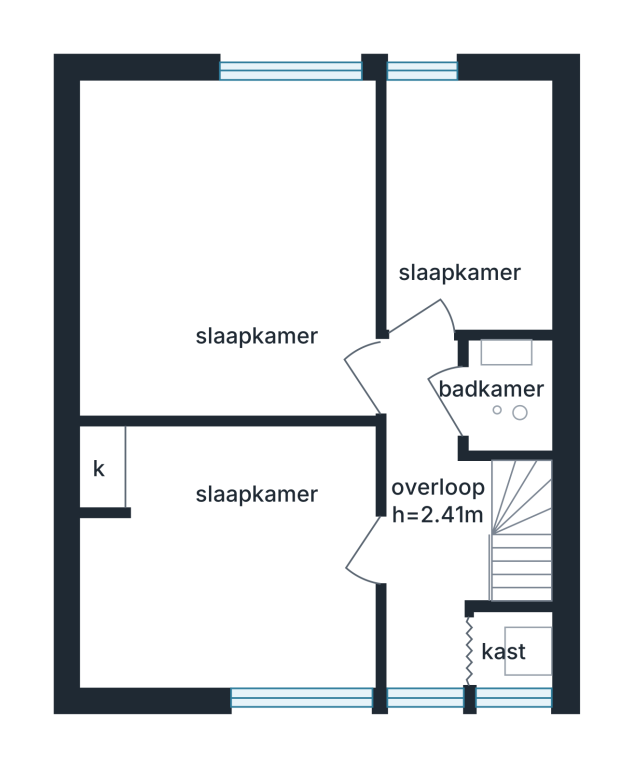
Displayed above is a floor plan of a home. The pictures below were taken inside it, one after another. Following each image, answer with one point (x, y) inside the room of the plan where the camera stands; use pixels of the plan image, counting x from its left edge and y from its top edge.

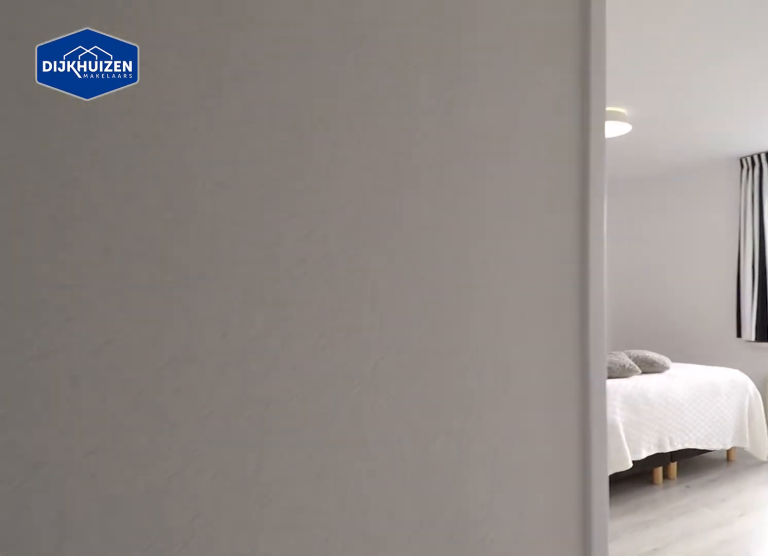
(429, 516)
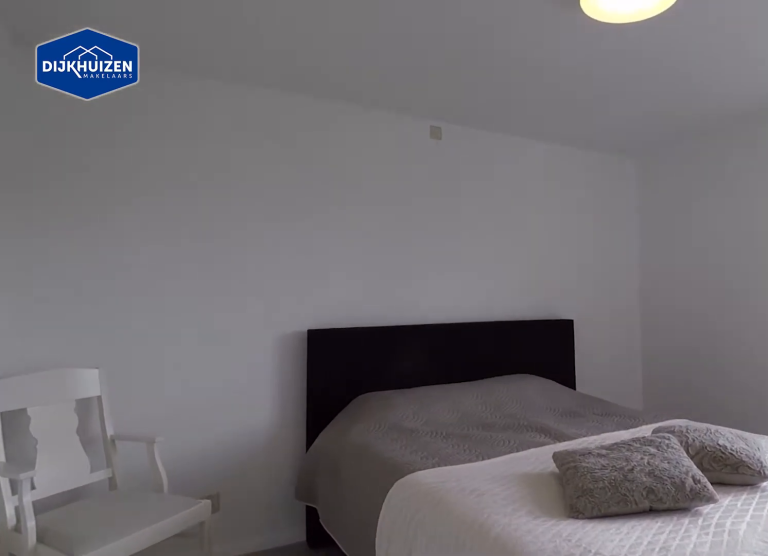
(273, 400)
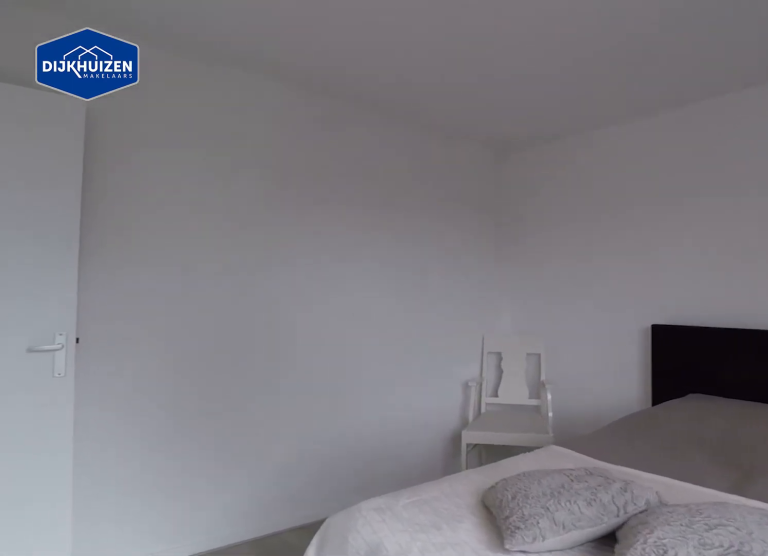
(273, 400)
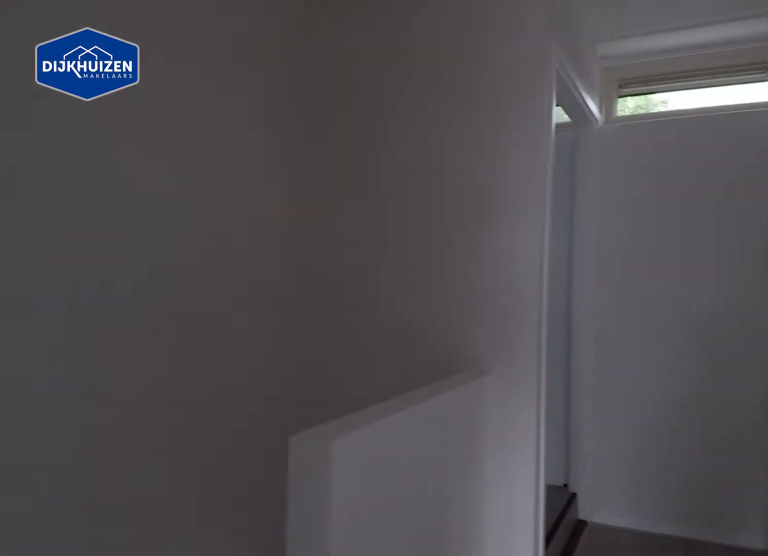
(429, 516)
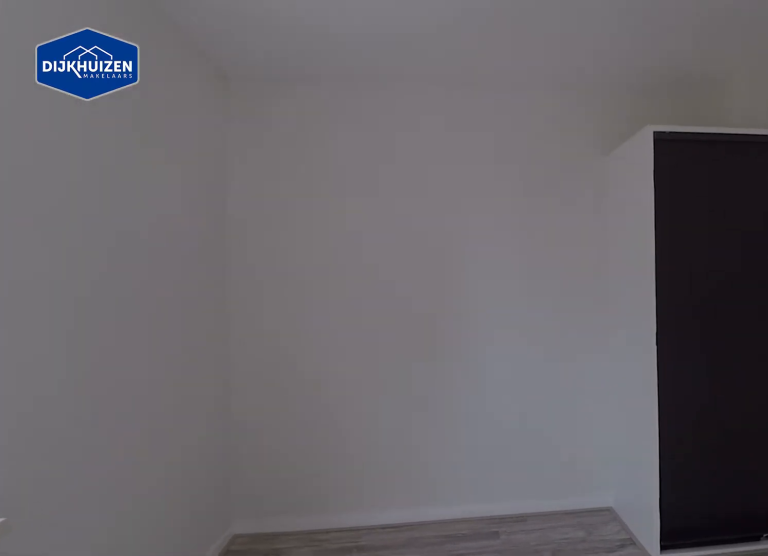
(270, 435)
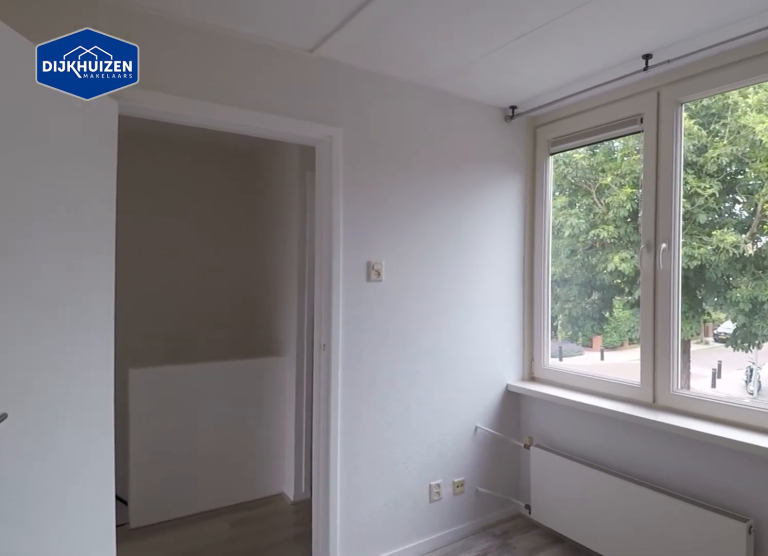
(270, 435)
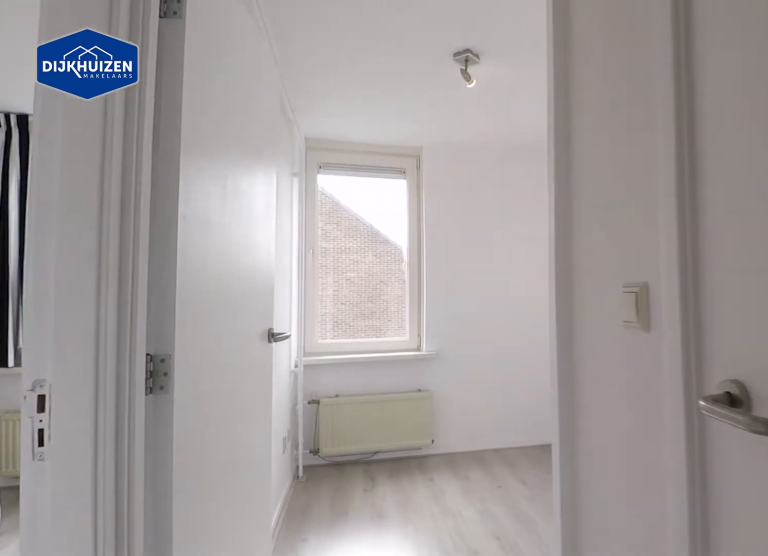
(429, 516)
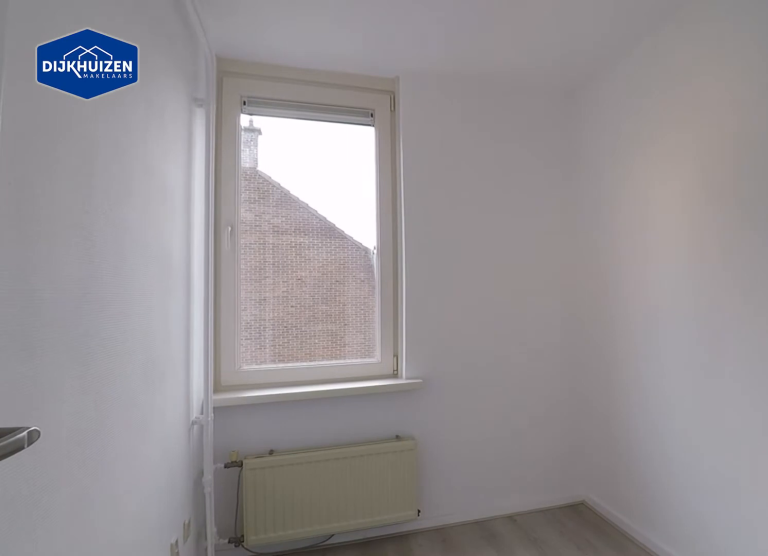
(467, 205)
